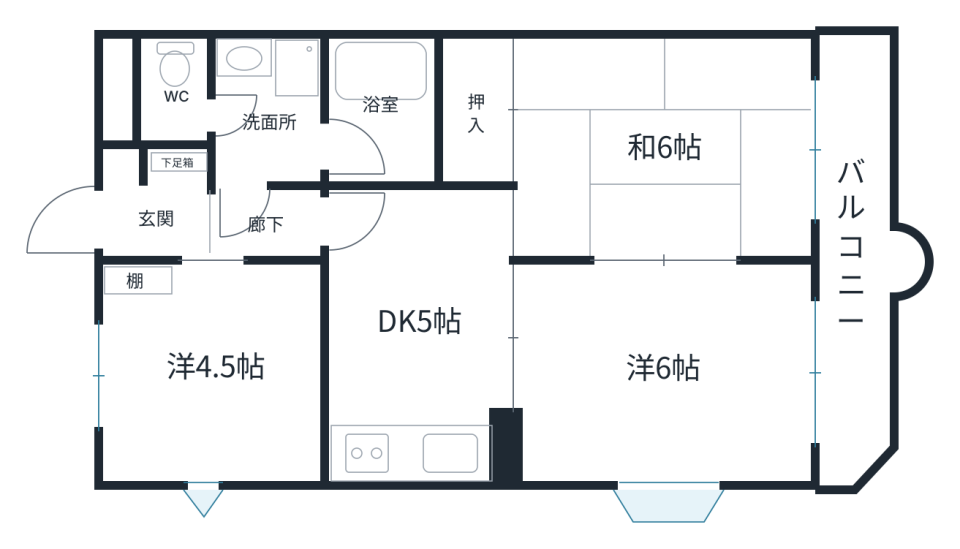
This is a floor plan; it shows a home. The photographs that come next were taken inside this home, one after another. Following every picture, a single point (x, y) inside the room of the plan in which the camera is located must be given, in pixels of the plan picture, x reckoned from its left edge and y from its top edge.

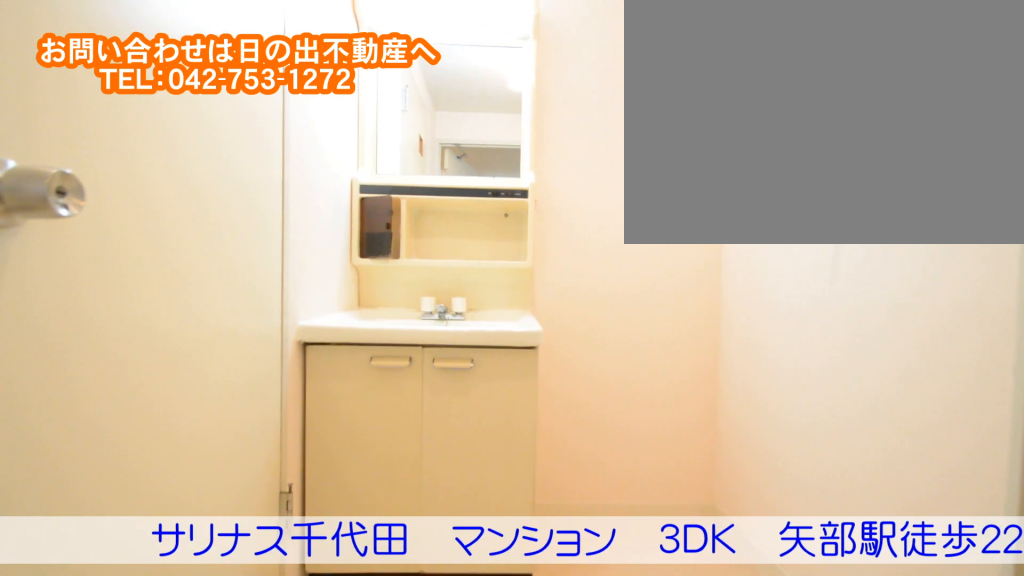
(269, 141)
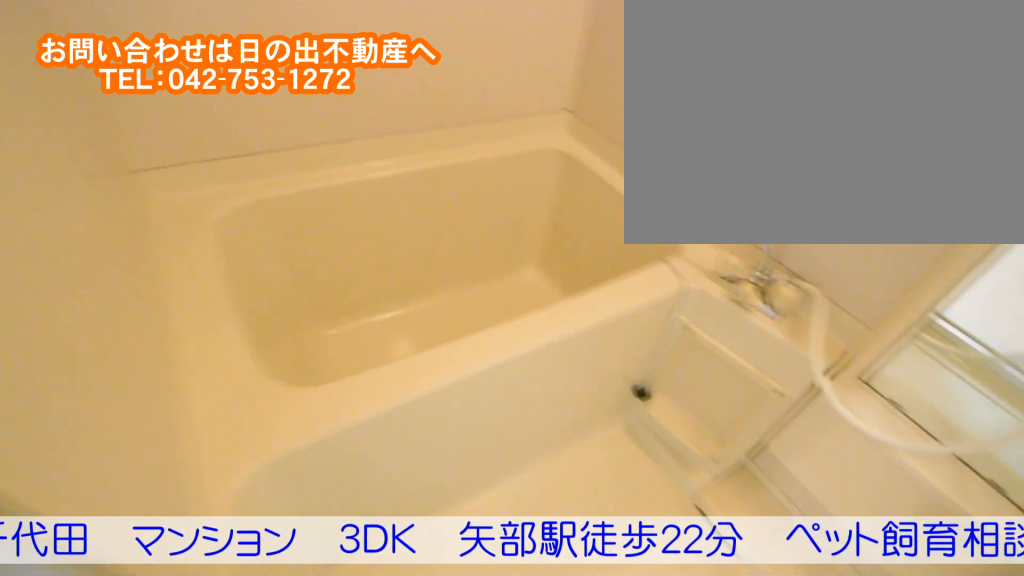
(386, 141)
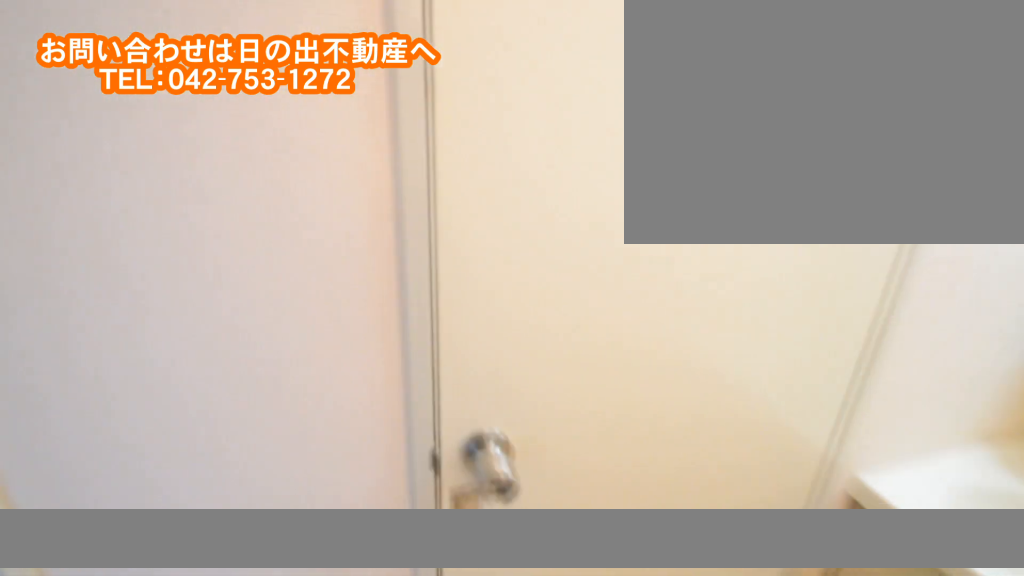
(269, 141)
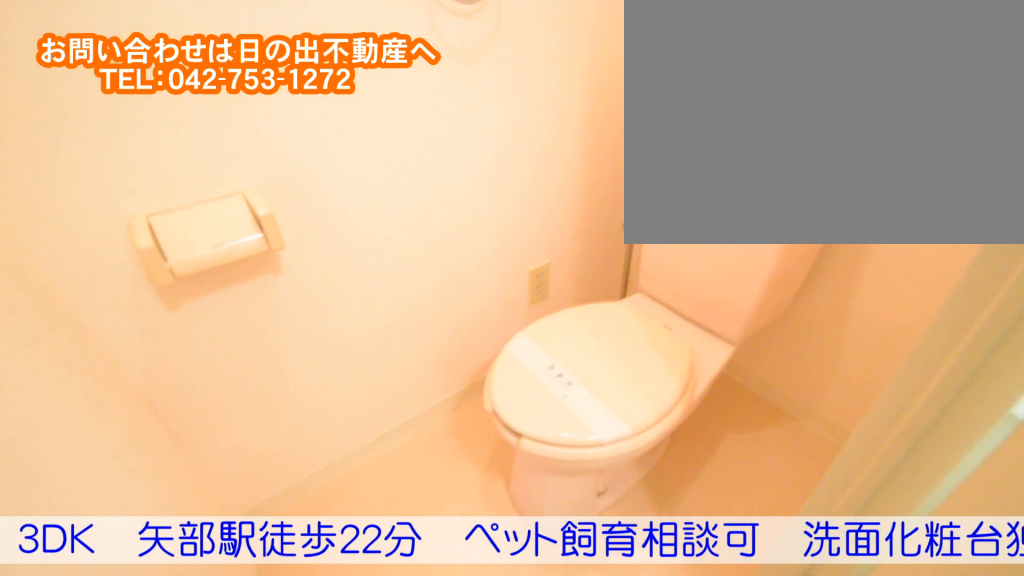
(174, 92)
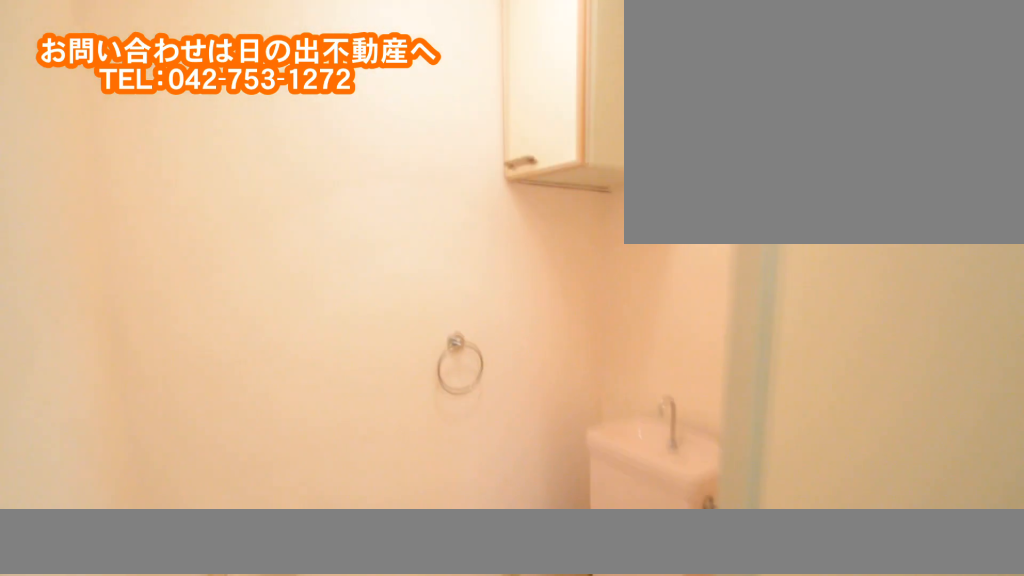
(173, 91)
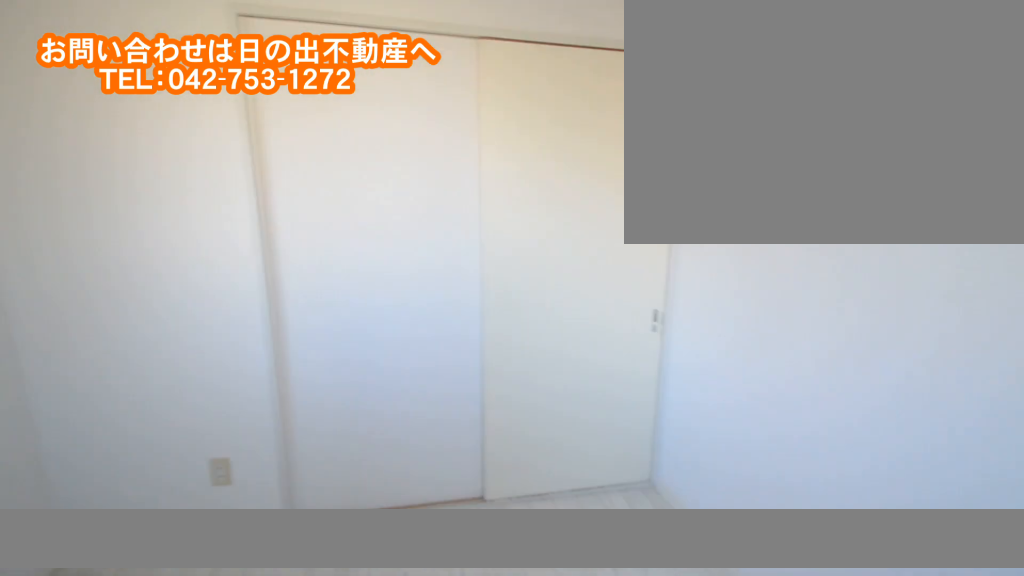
(213, 414)
